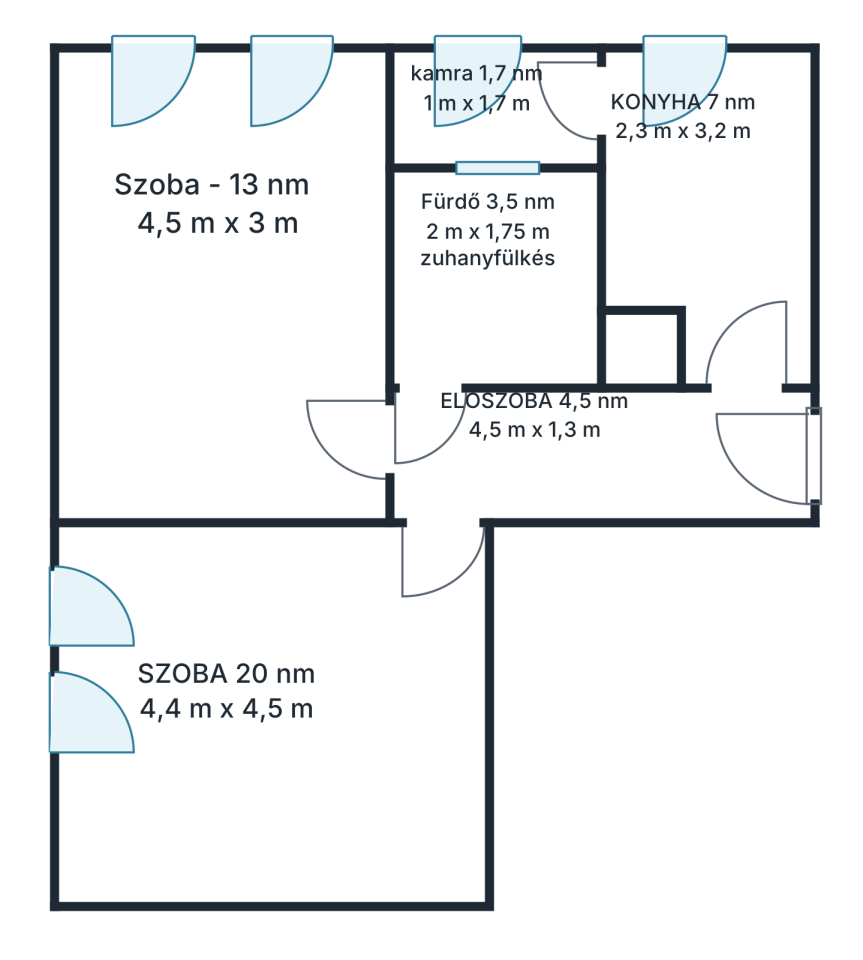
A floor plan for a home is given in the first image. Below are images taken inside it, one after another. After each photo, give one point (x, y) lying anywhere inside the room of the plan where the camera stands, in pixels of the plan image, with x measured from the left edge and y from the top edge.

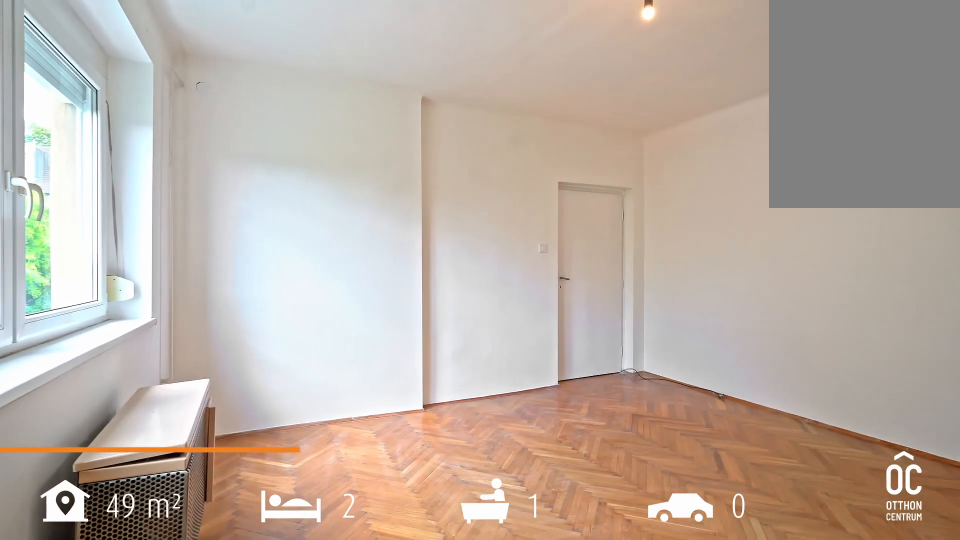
(278, 719)
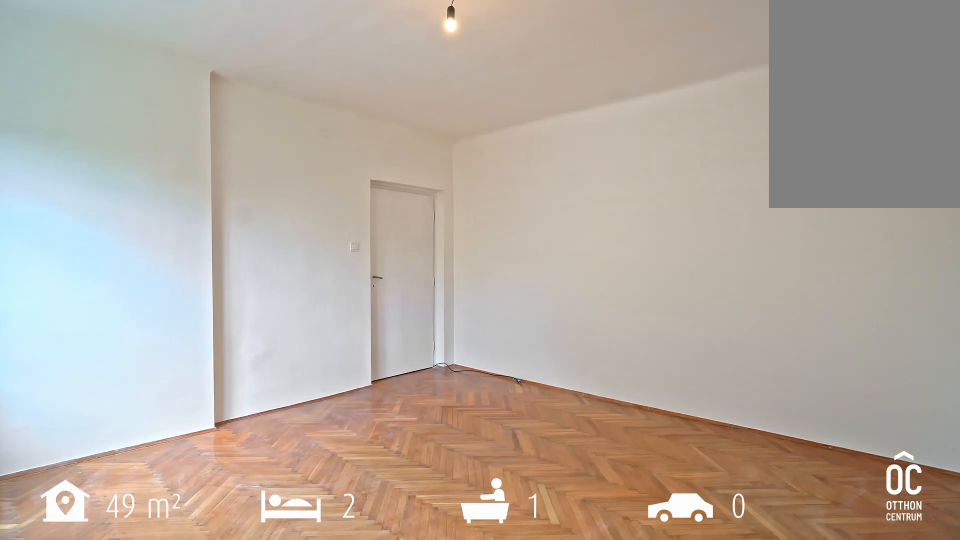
(278, 719)
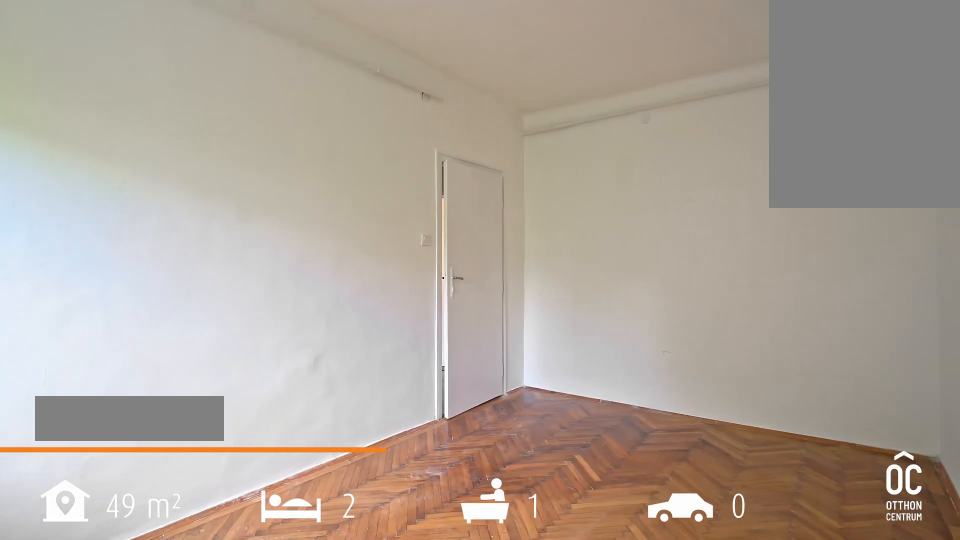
(221, 321)
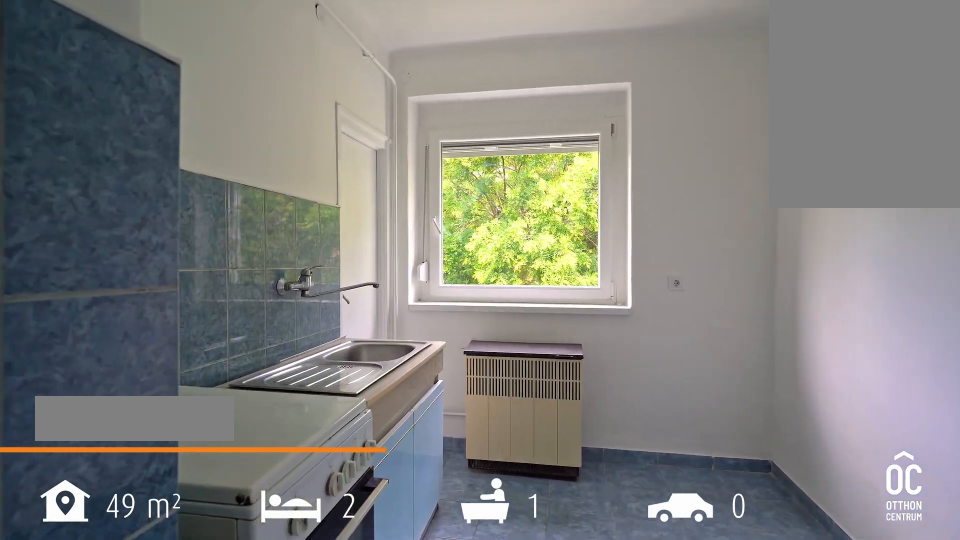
(695, 210)
